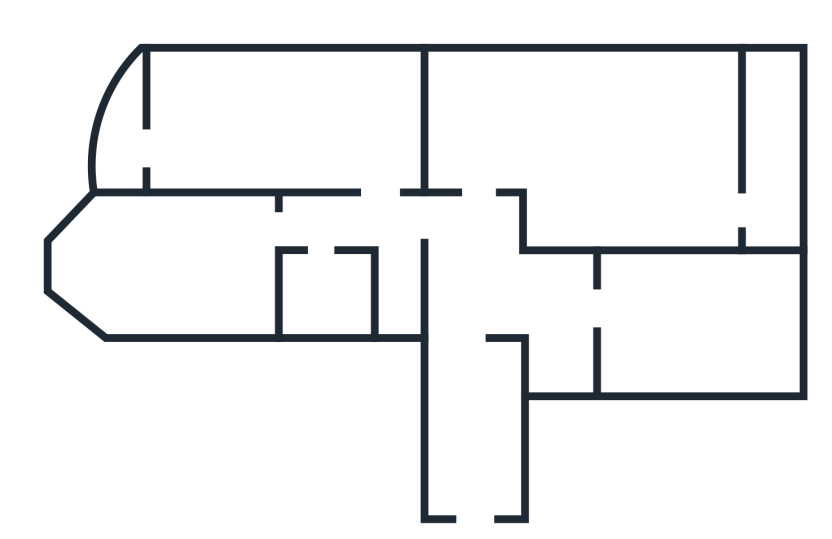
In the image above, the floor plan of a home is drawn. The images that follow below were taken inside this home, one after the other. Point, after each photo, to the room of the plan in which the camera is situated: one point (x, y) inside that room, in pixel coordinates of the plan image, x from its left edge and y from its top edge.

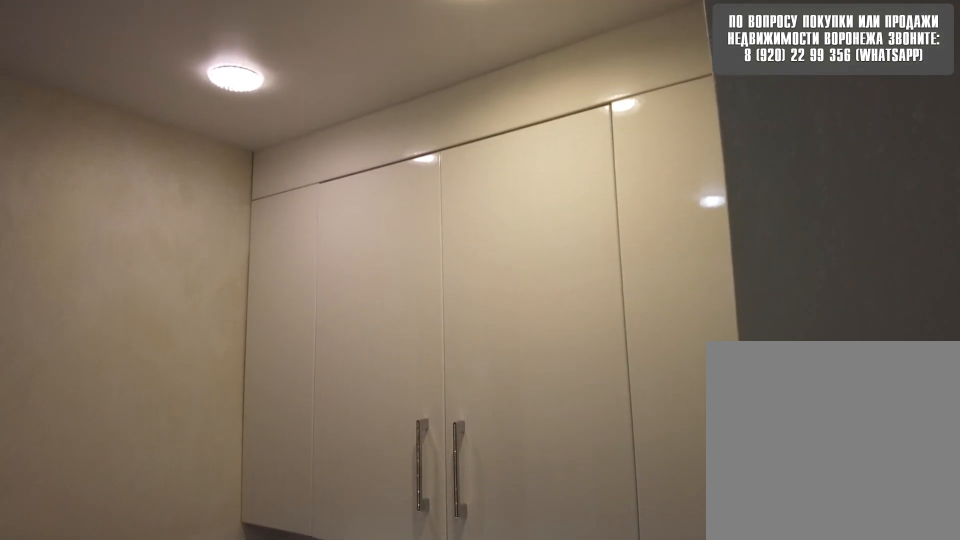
(568, 311)
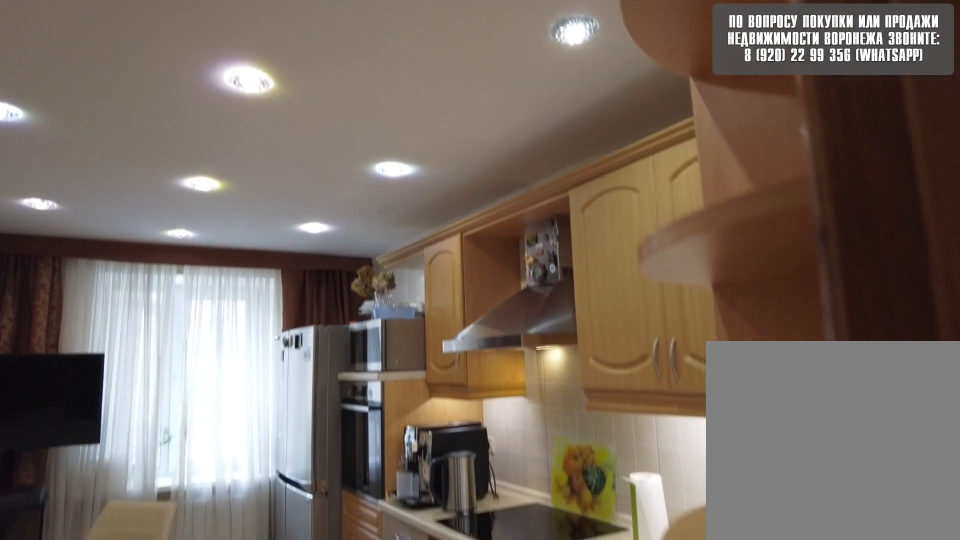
(666, 324)
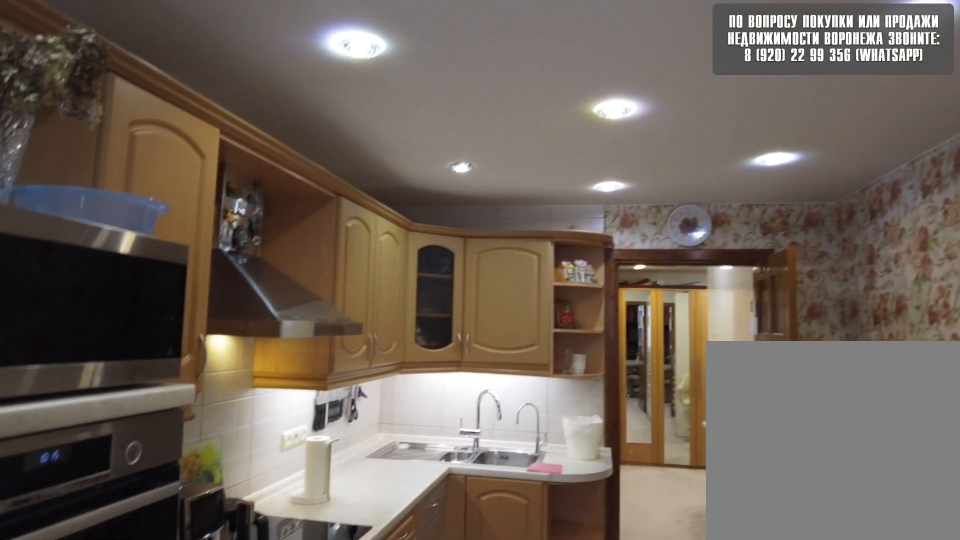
(666, 324)
